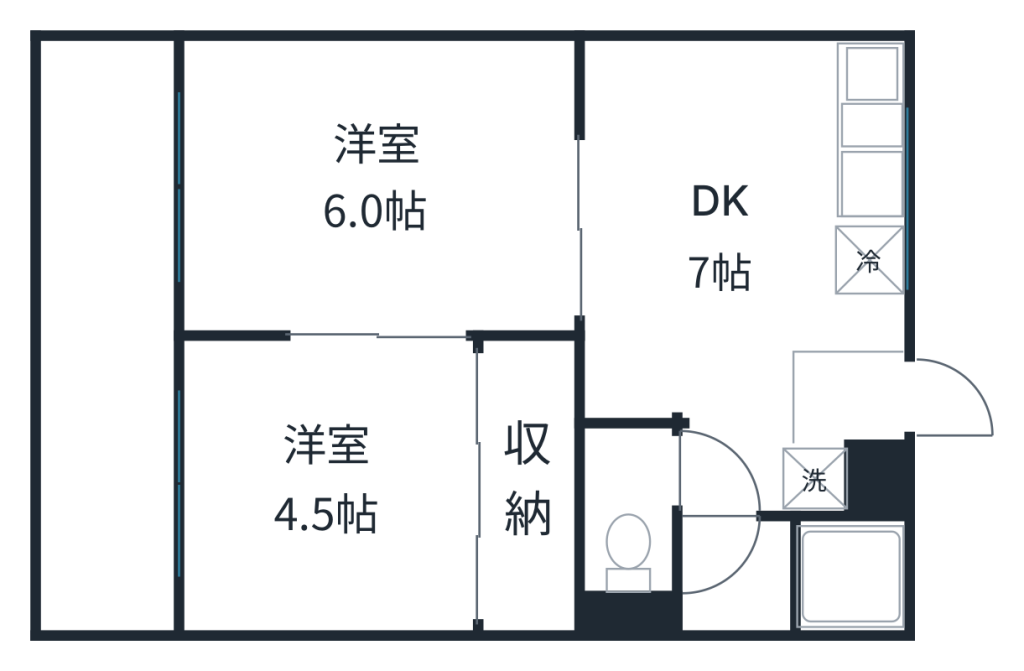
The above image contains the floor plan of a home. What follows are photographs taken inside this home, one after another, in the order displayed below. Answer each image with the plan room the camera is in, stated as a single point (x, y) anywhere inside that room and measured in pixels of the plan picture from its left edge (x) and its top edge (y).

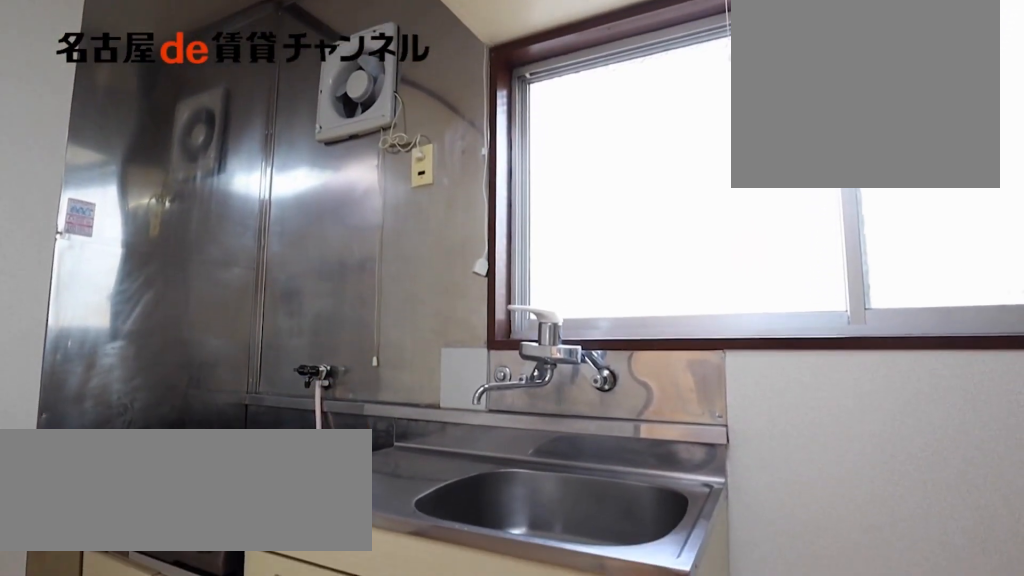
(867, 172)
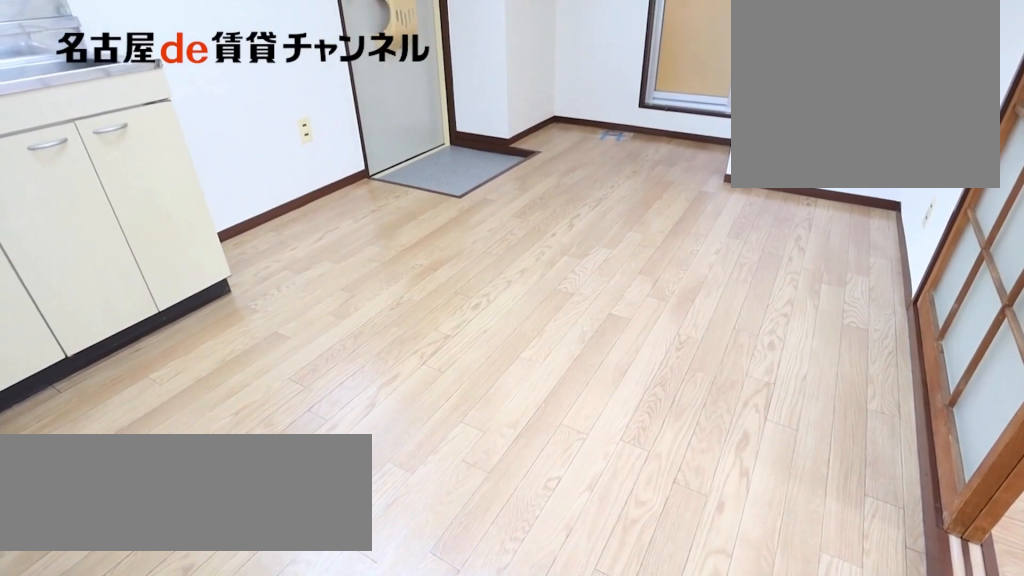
(758, 268)
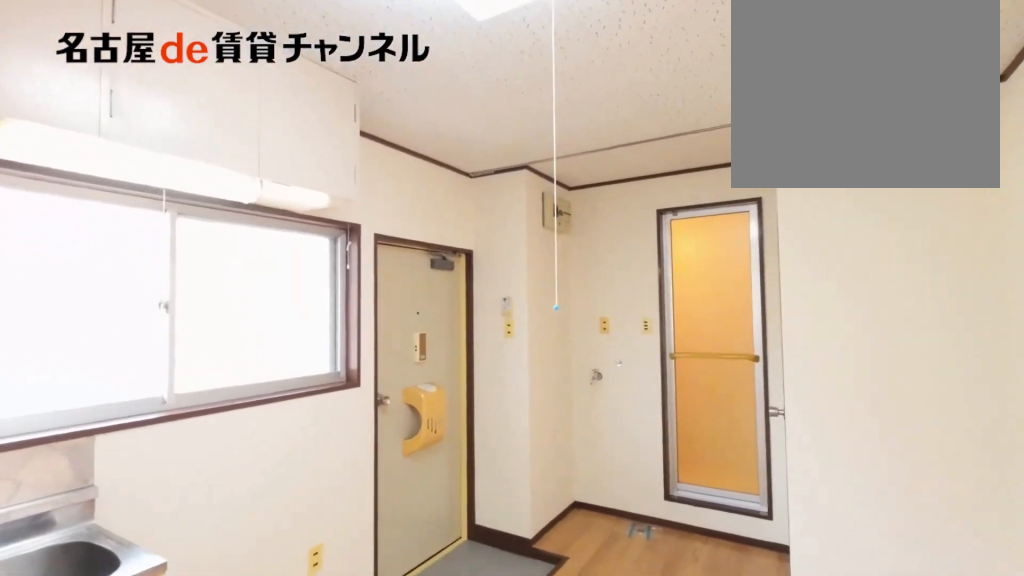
(758, 268)
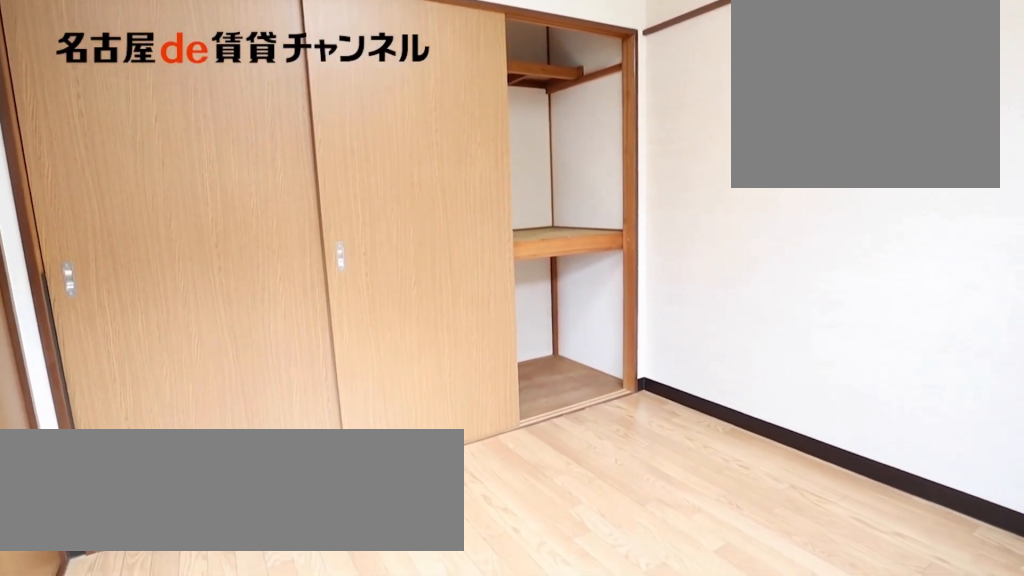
(328, 489)
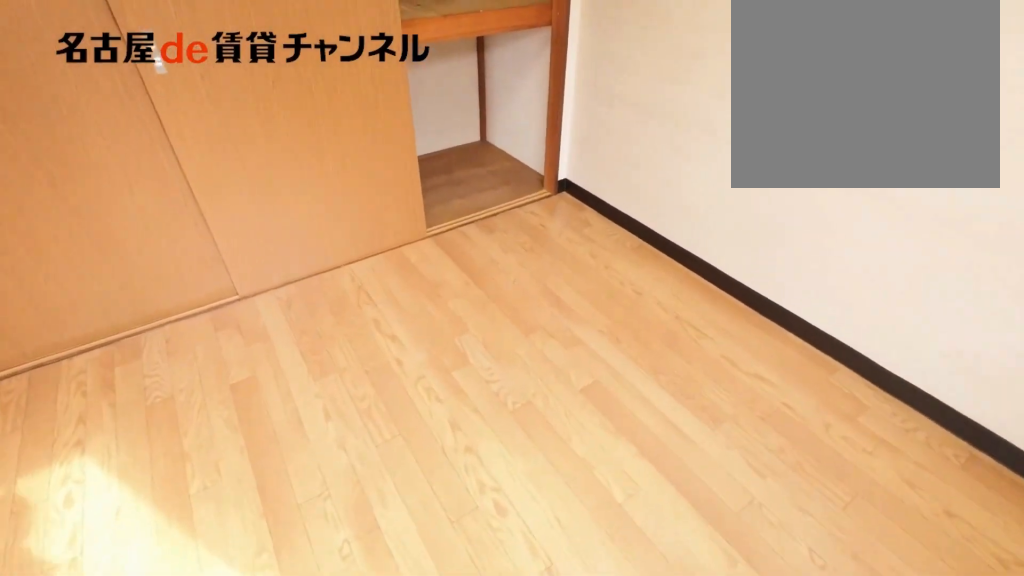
(328, 489)
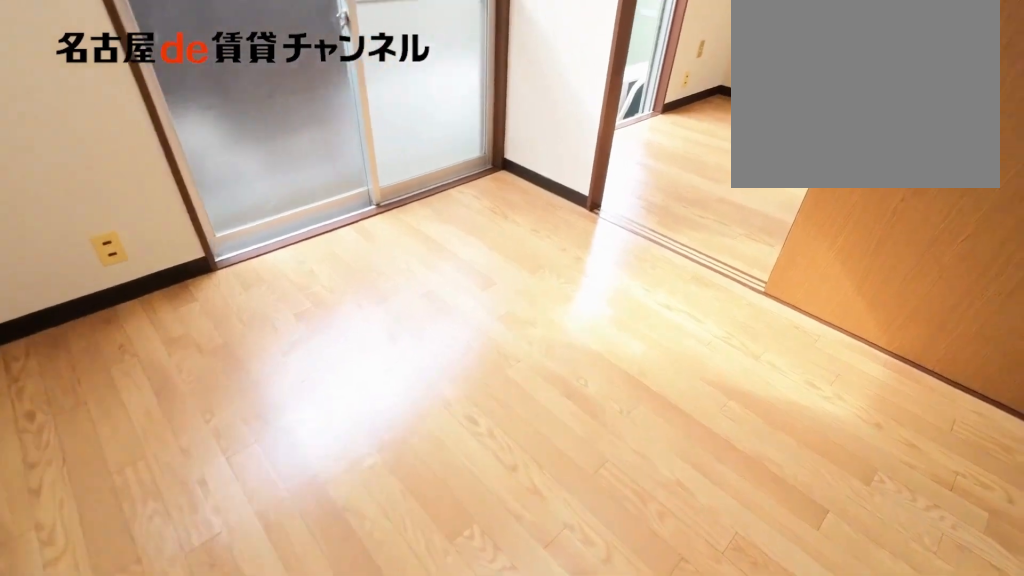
(331, 489)
